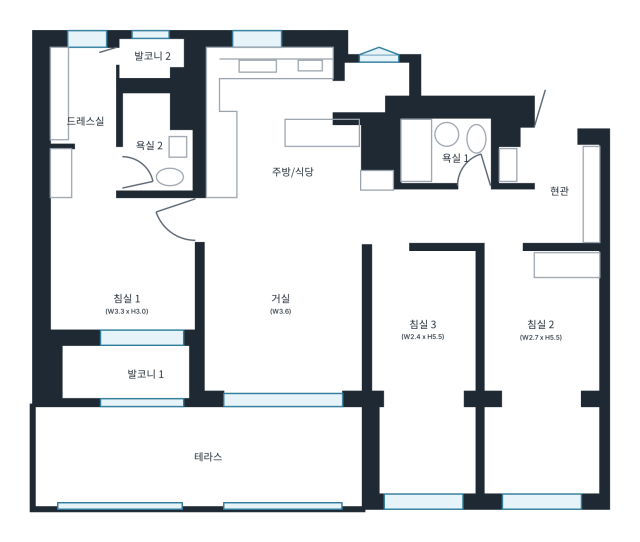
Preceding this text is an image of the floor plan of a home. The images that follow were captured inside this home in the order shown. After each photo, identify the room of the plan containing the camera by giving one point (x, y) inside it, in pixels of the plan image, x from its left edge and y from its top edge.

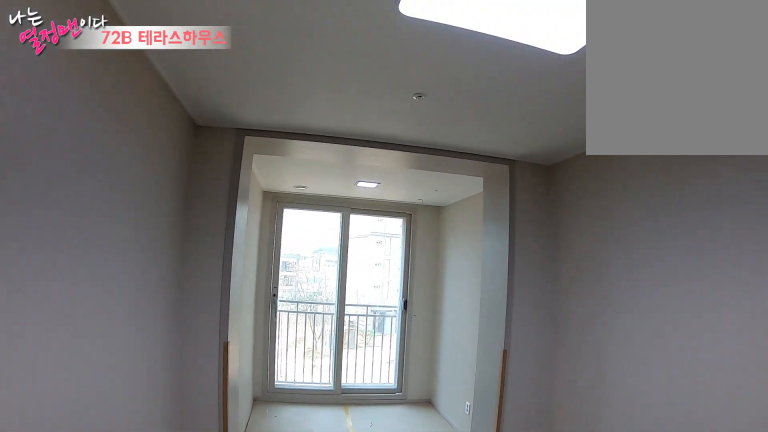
(425, 335)
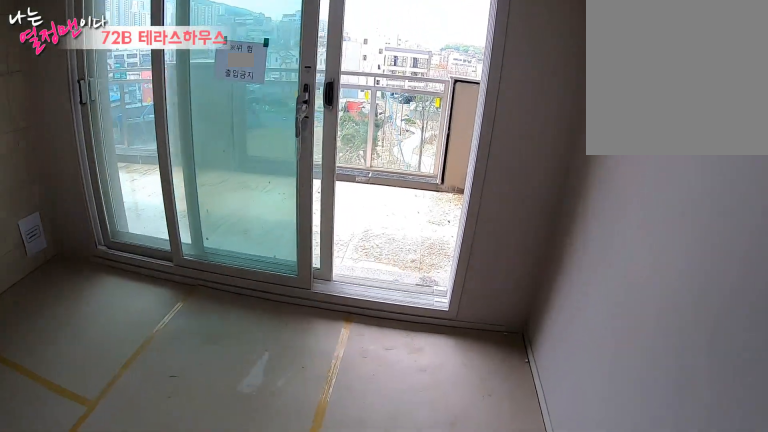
(278, 309)
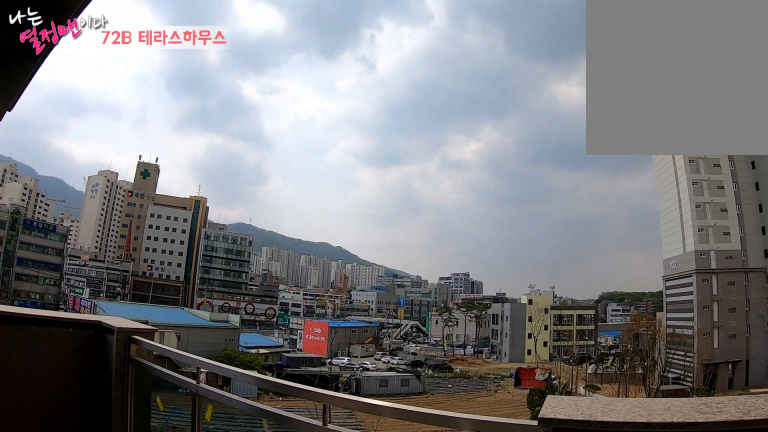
(204, 456)
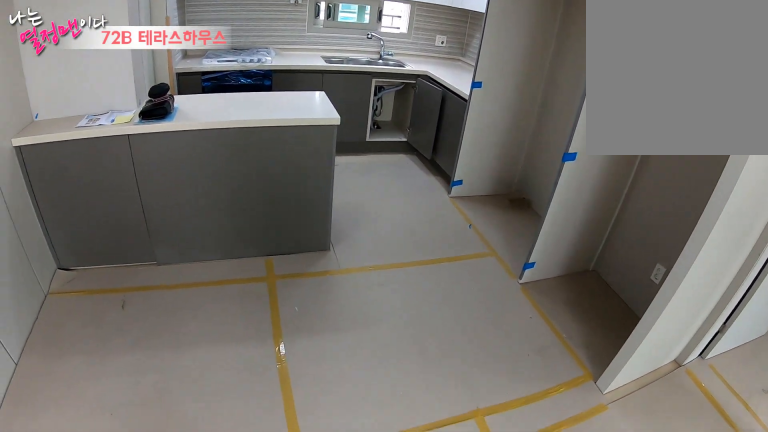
(286, 171)
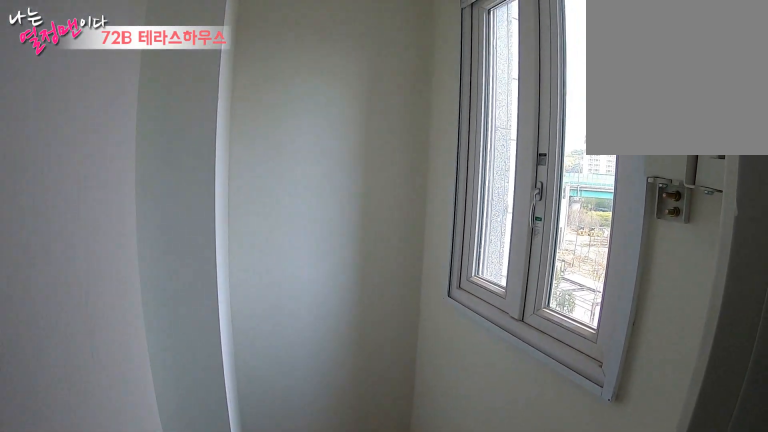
(286, 171)
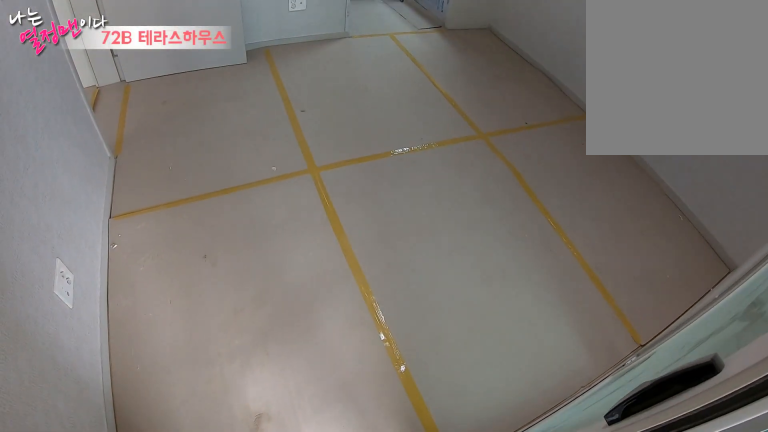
(126, 305)
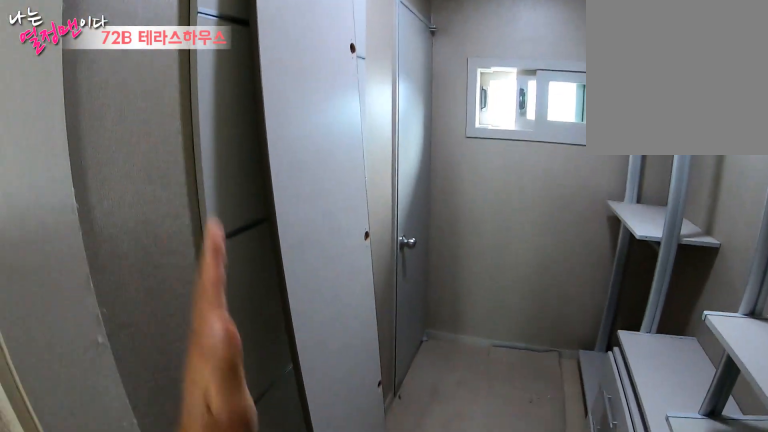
(82, 142)
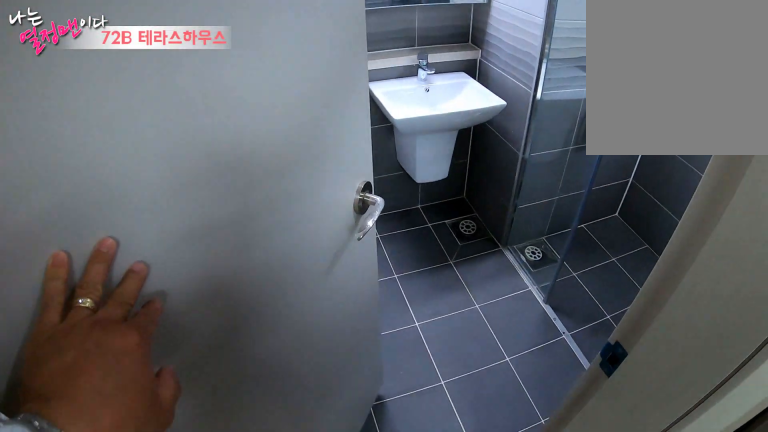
(82, 142)
